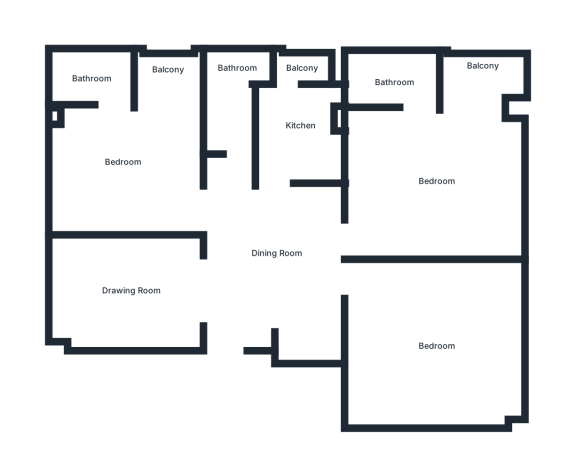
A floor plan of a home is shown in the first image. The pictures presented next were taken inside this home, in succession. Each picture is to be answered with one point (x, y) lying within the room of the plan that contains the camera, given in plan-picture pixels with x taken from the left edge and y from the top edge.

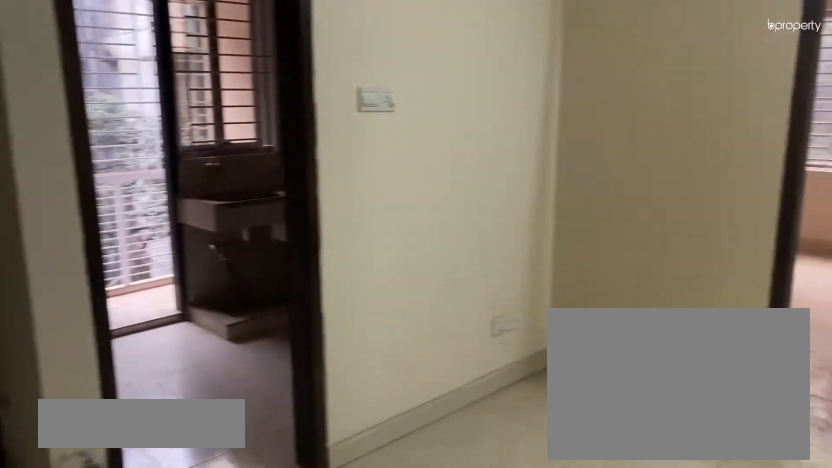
(266, 260)
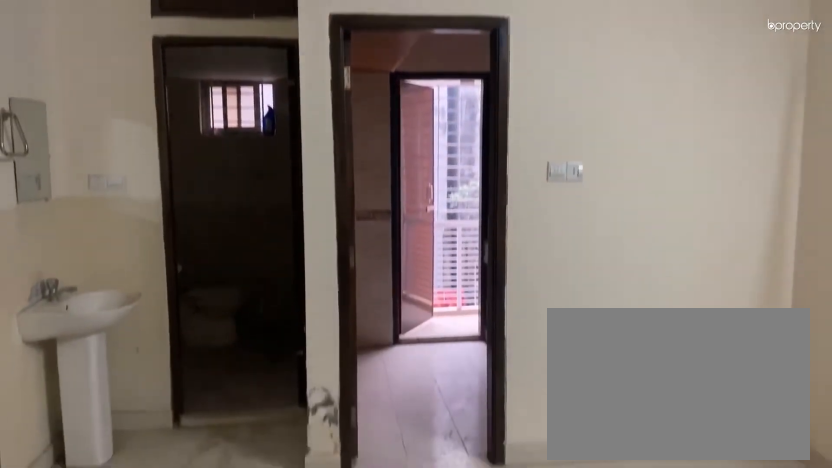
(266, 260)
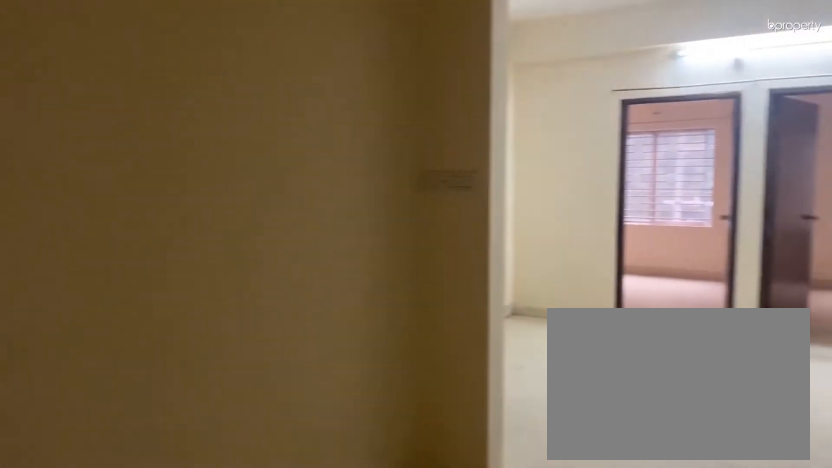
(131, 284)
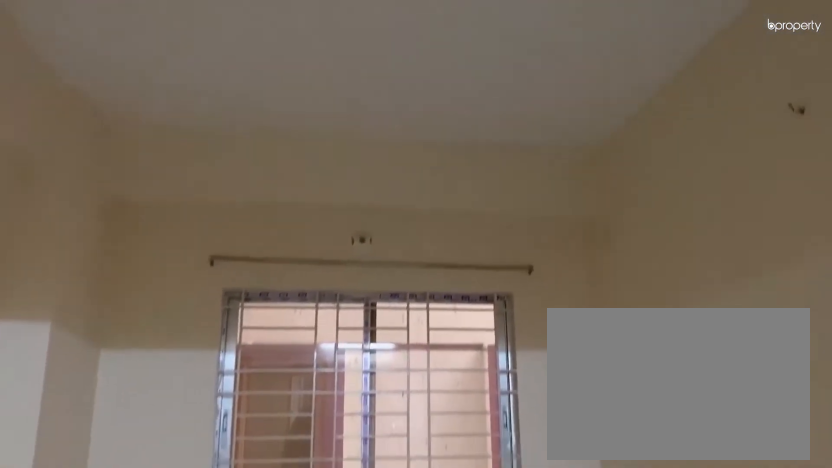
(131, 284)
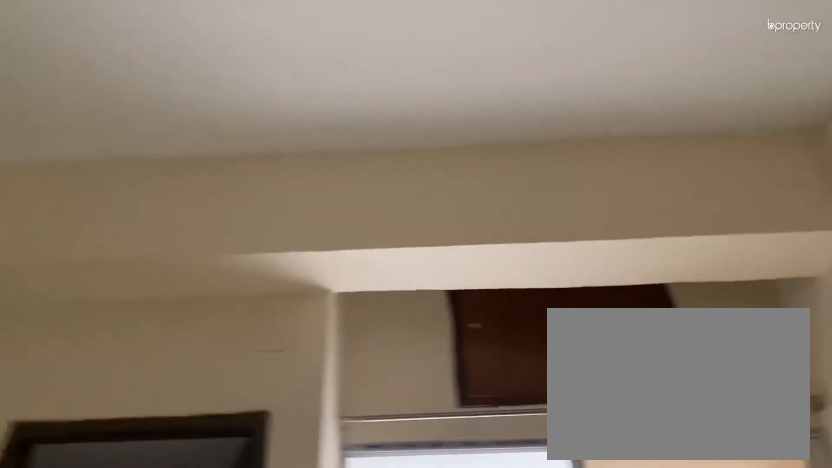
(121, 152)
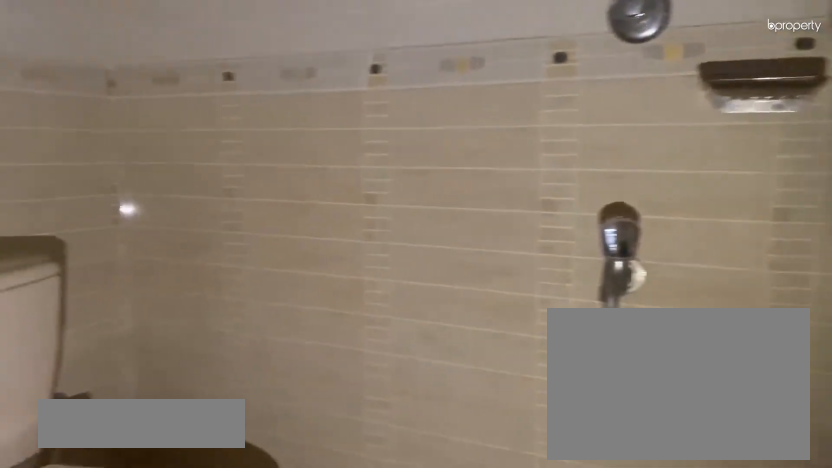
(88, 79)
